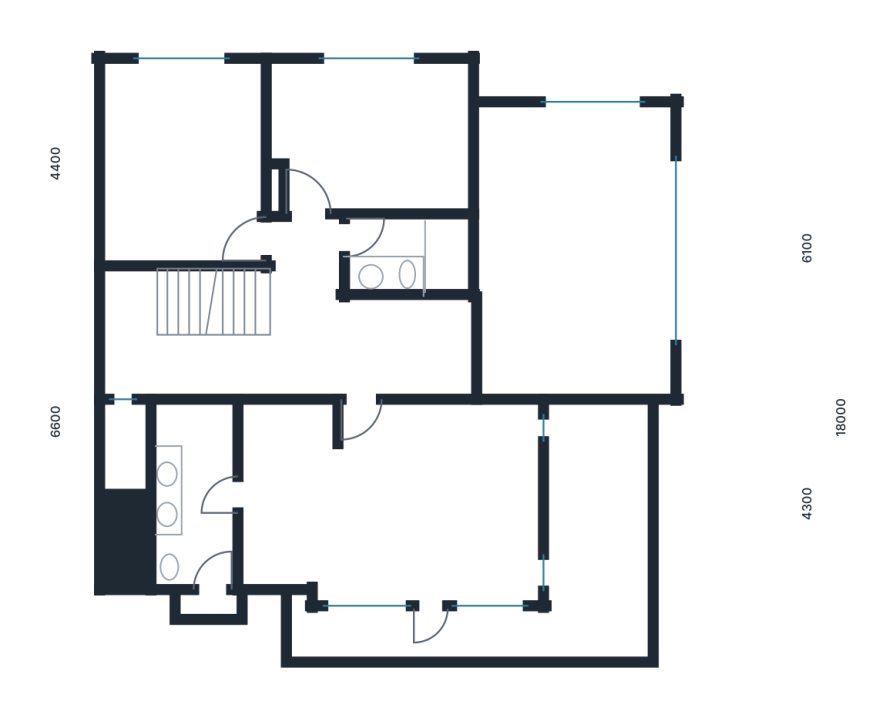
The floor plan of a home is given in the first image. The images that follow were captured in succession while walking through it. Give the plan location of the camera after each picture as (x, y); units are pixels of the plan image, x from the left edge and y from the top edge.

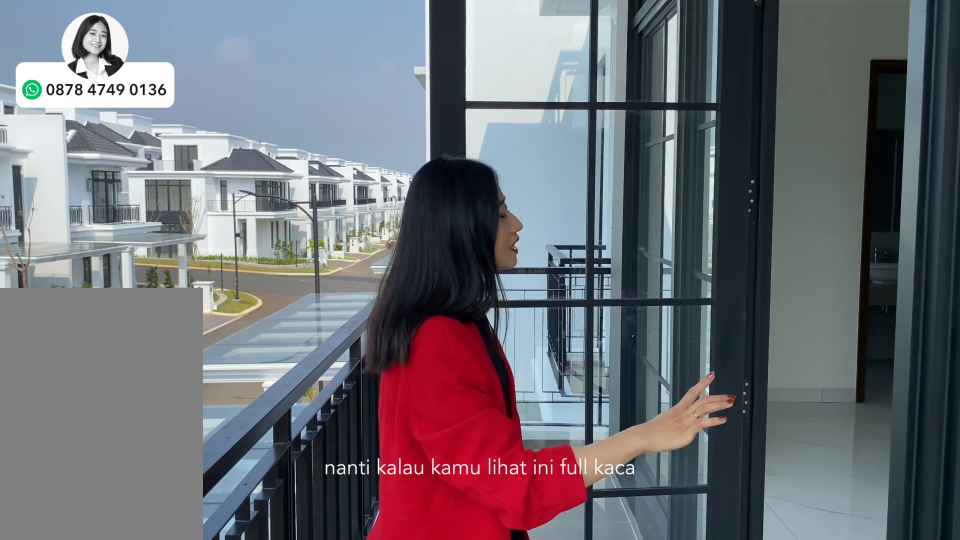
(469, 638)
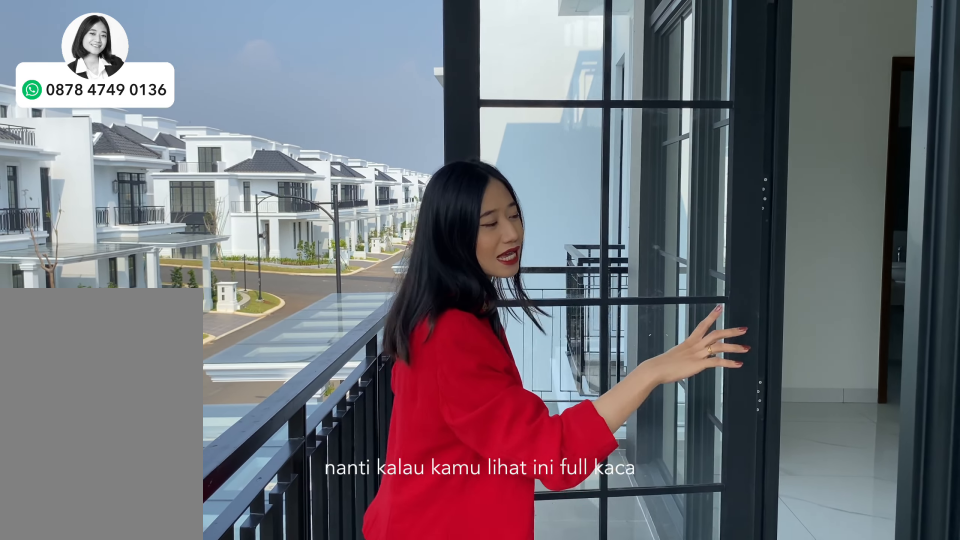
(469, 638)
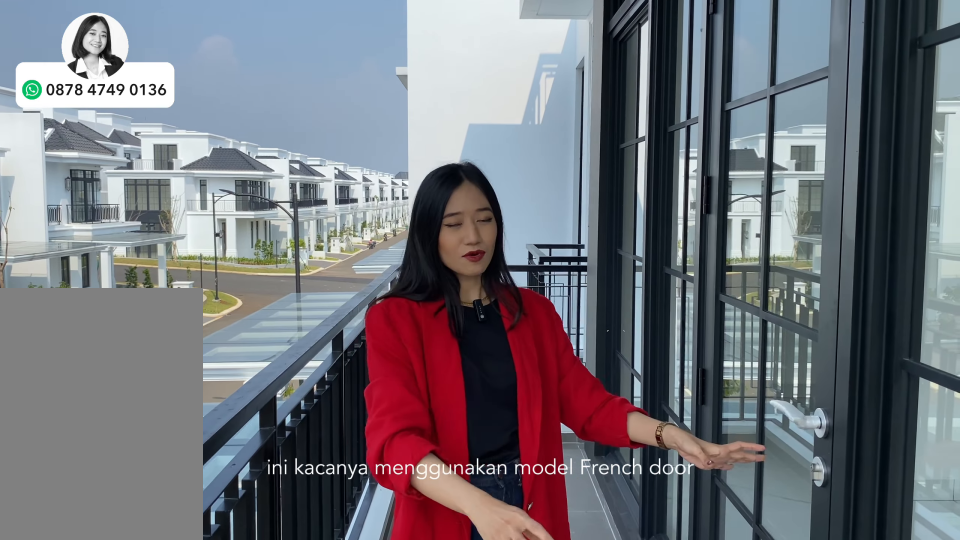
(469, 638)
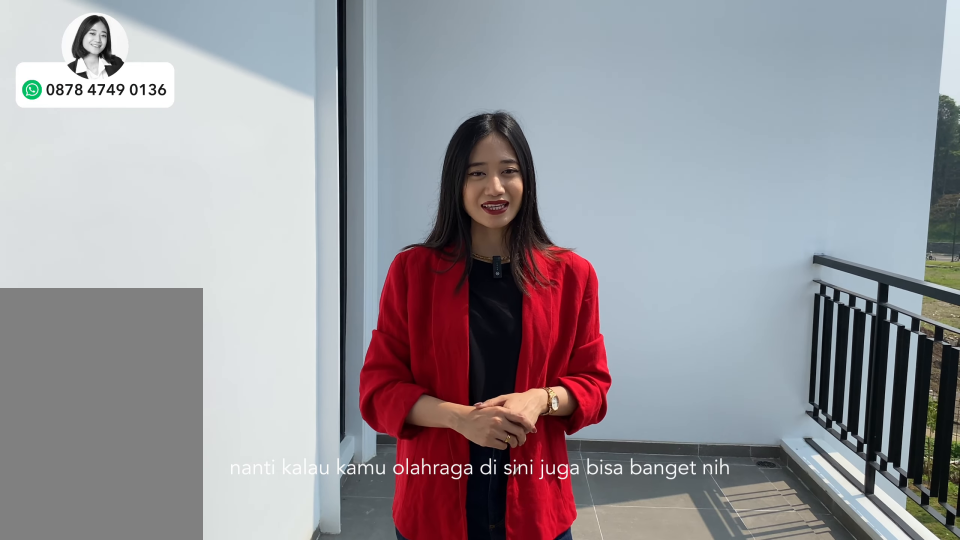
(610, 515)
